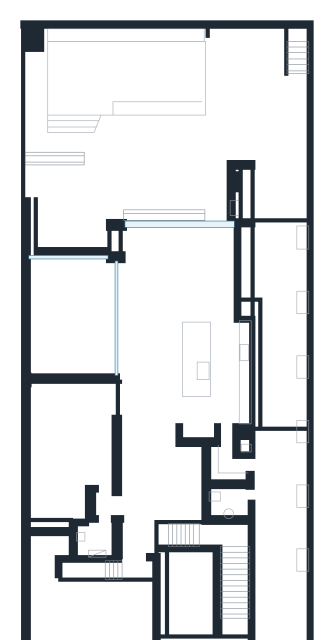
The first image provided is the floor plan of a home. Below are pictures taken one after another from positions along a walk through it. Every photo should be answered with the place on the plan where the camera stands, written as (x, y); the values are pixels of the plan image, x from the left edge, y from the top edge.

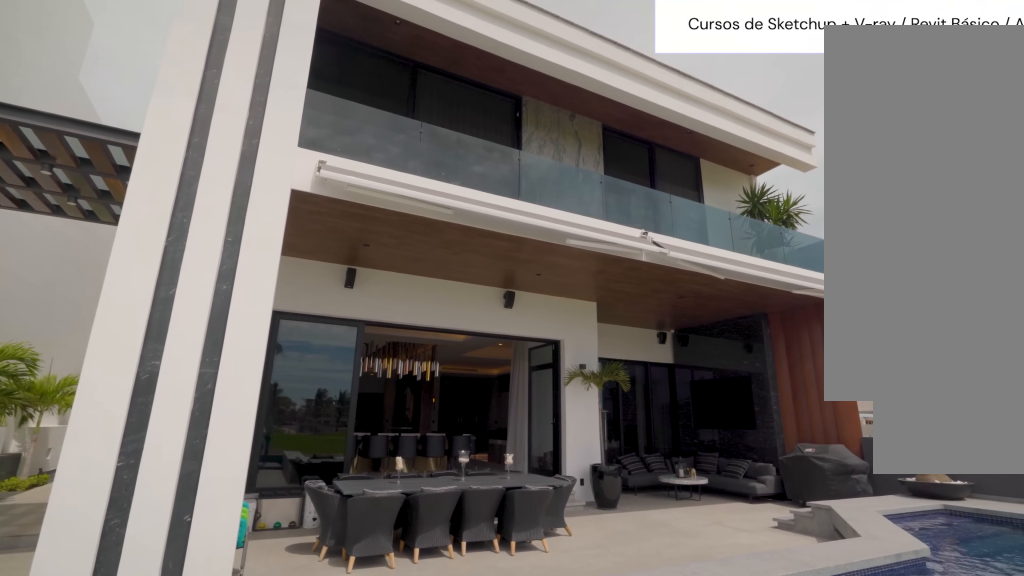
(260, 96)
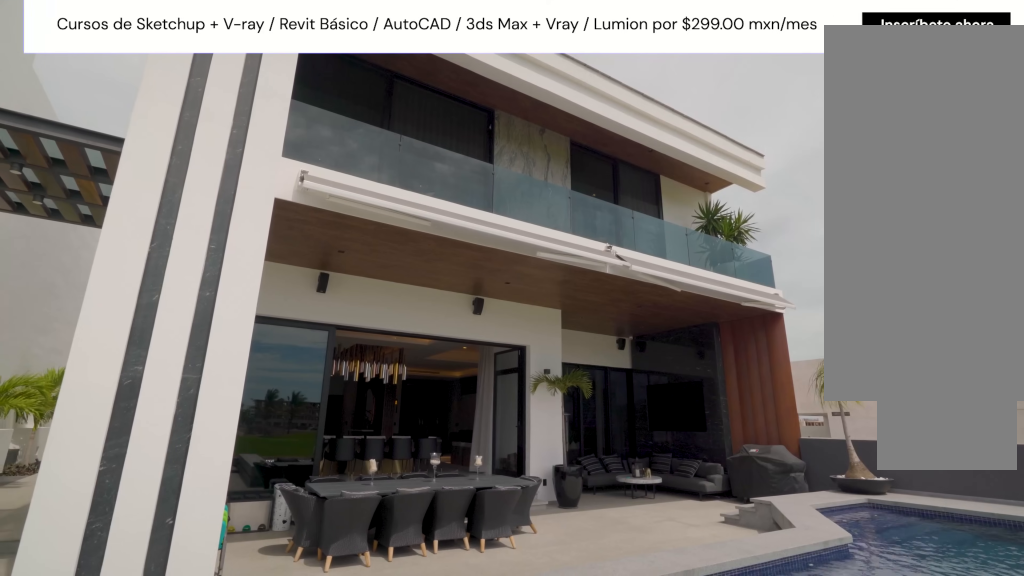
(262, 96)
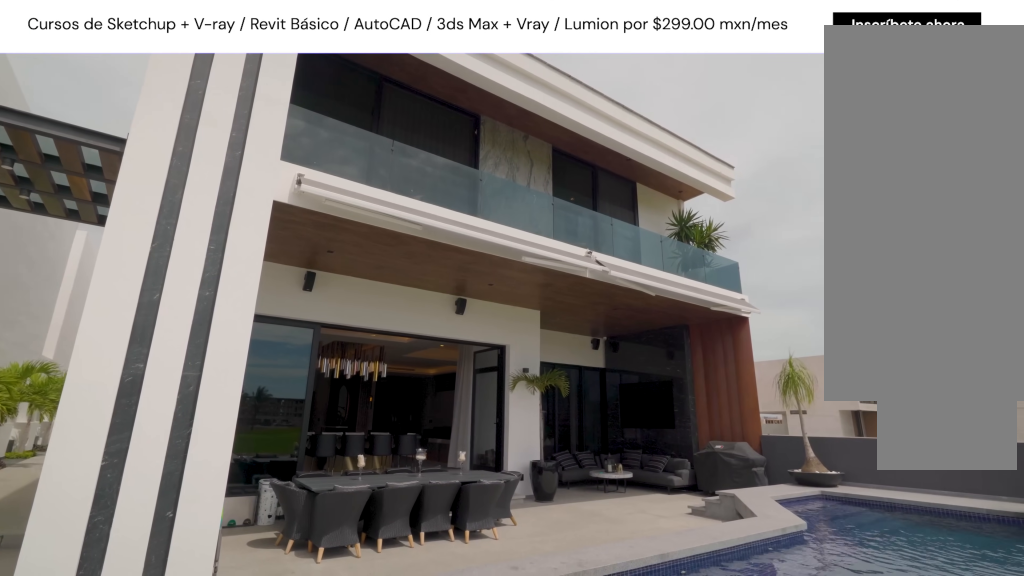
(263, 93)
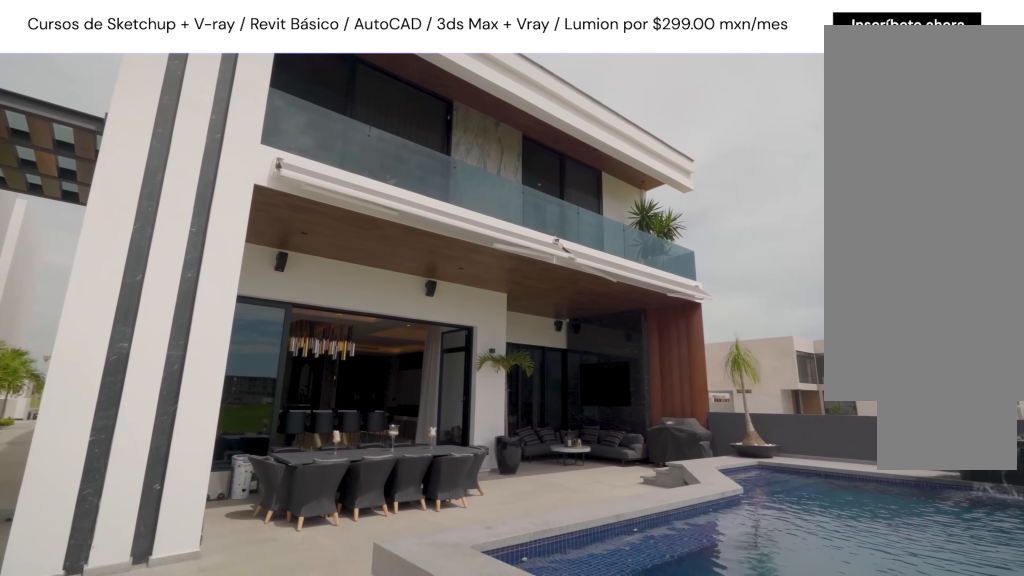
(264, 84)
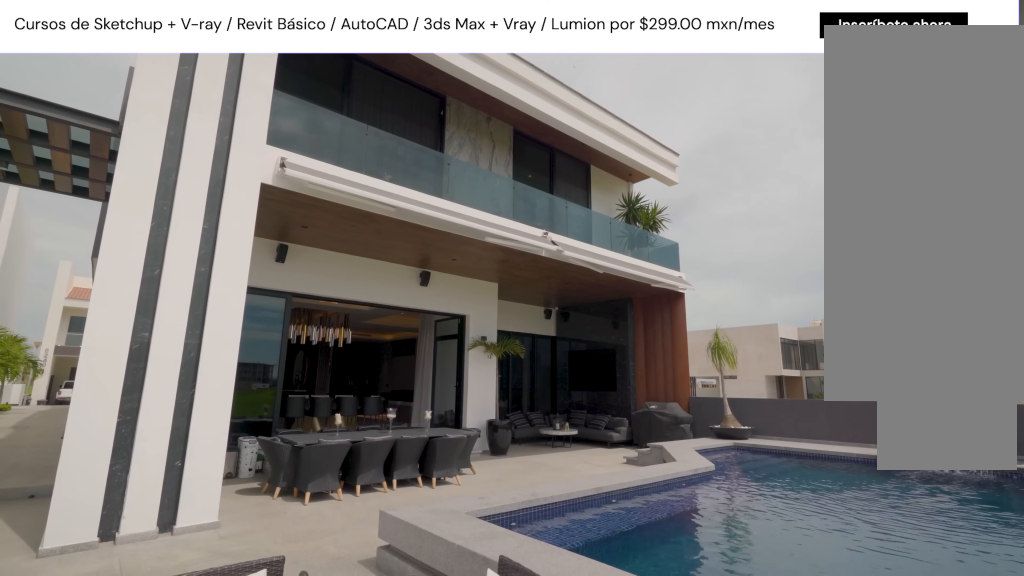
(264, 83)
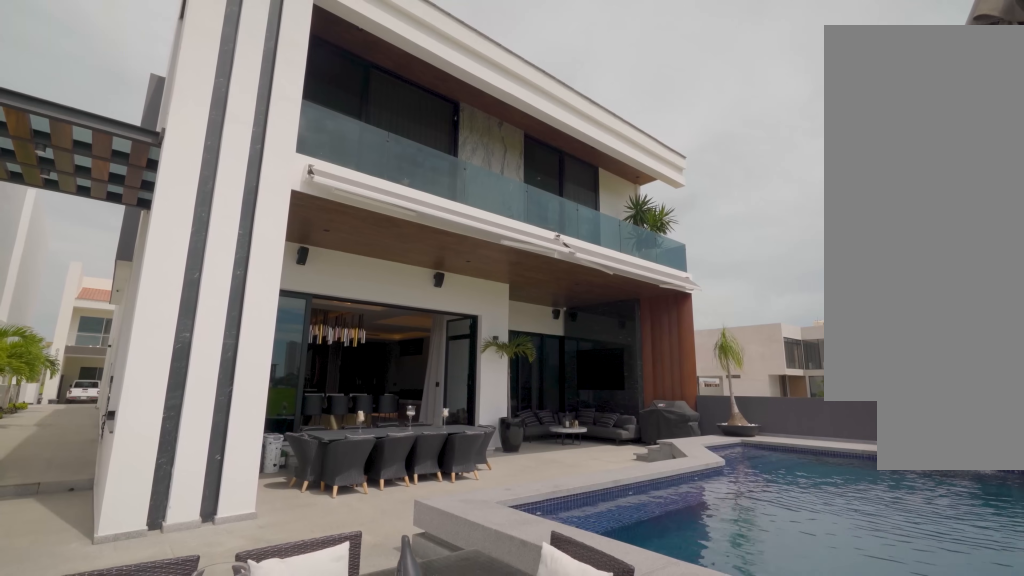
(264, 83)
